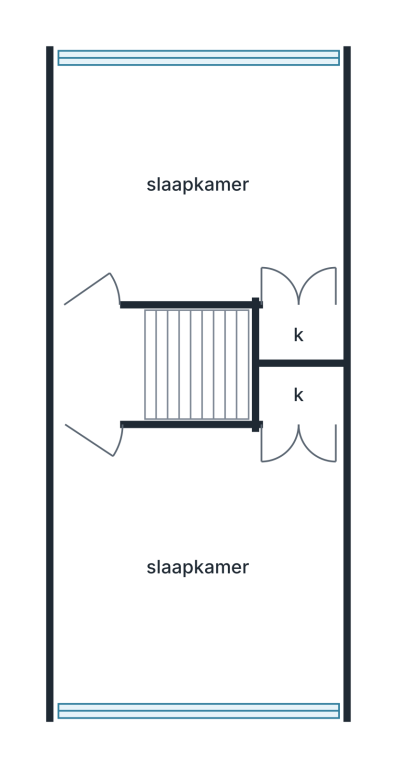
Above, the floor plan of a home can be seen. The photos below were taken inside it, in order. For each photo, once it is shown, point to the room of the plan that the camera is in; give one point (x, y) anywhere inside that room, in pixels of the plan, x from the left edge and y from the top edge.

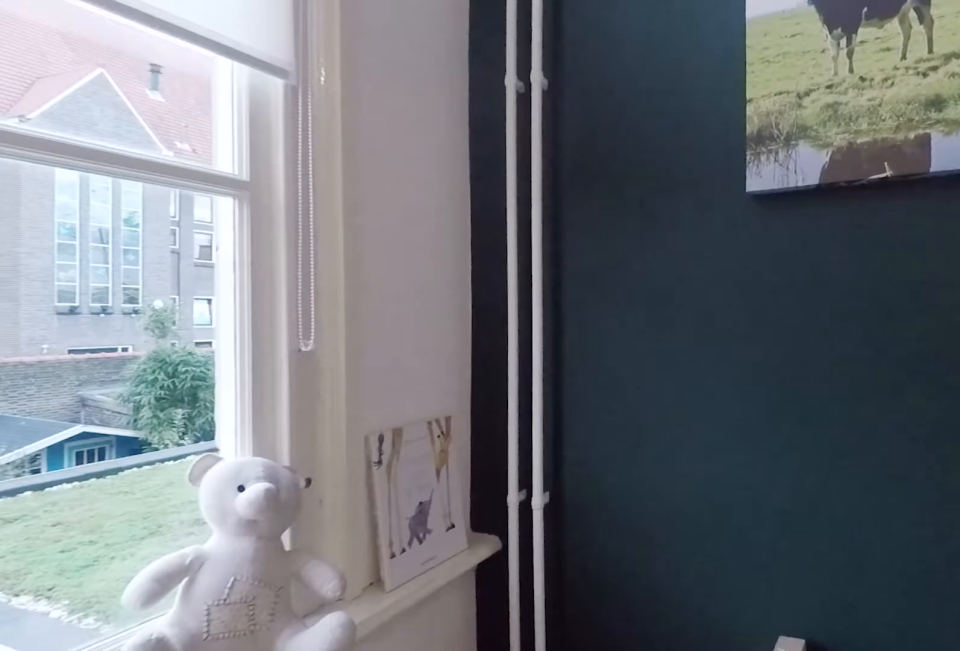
(297, 169)
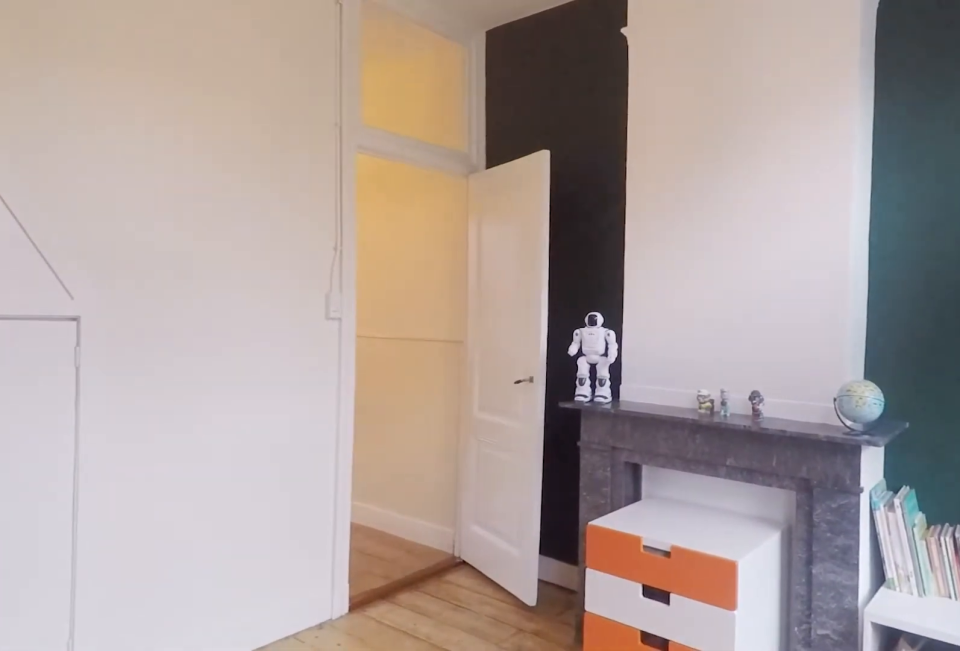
(297, 169)
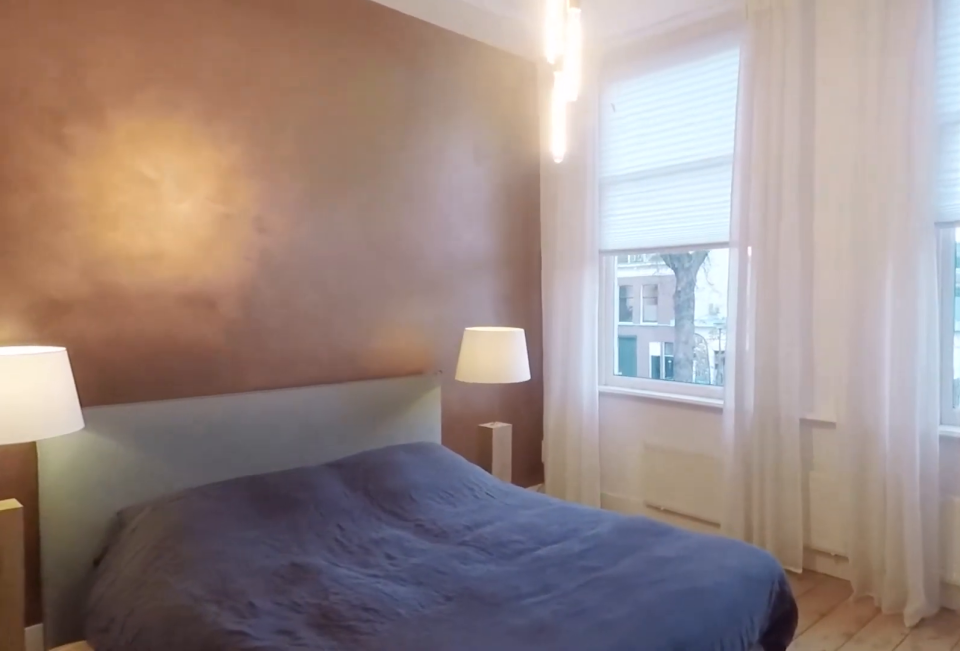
(217, 513)
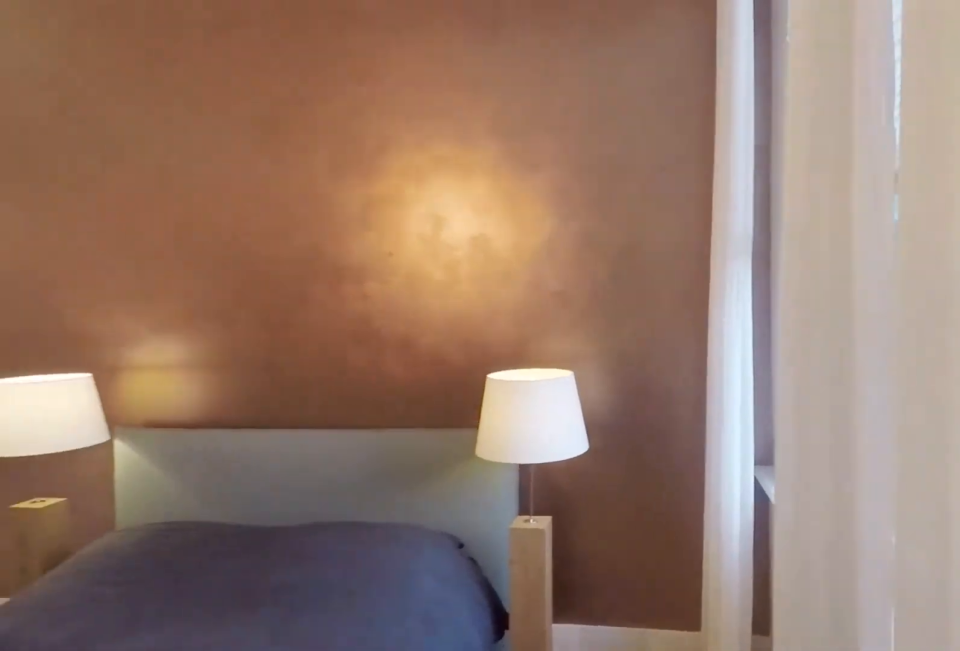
(217, 513)
